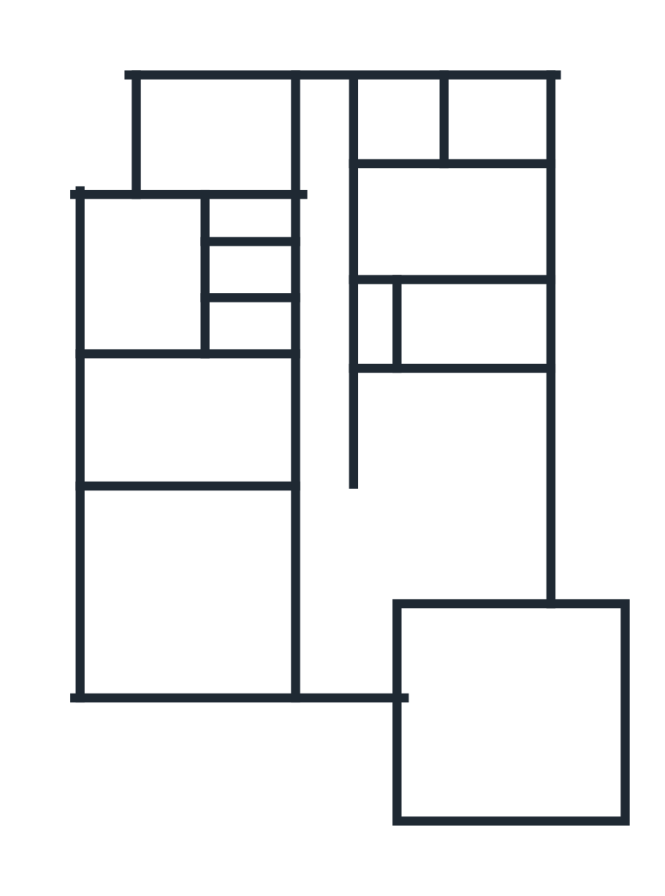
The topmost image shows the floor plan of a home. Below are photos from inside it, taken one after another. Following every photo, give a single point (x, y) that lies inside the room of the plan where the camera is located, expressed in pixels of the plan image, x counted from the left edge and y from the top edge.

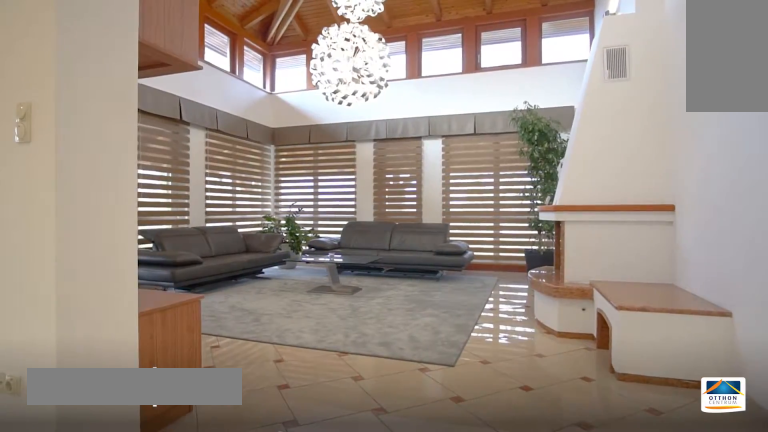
(194, 600)
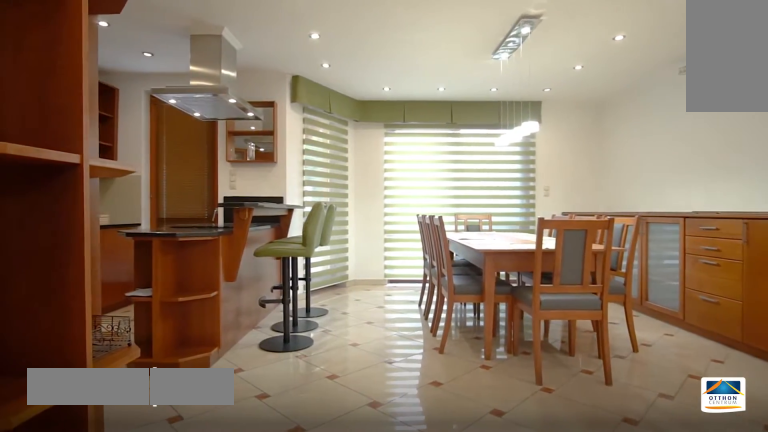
(464, 498)
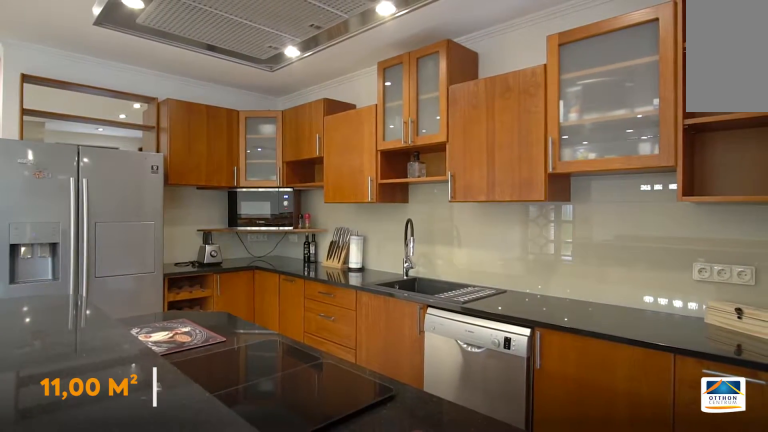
(458, 422)
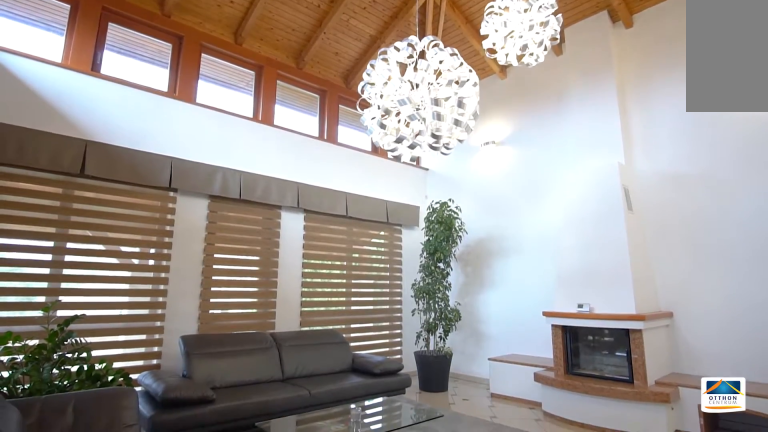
(194, 591)
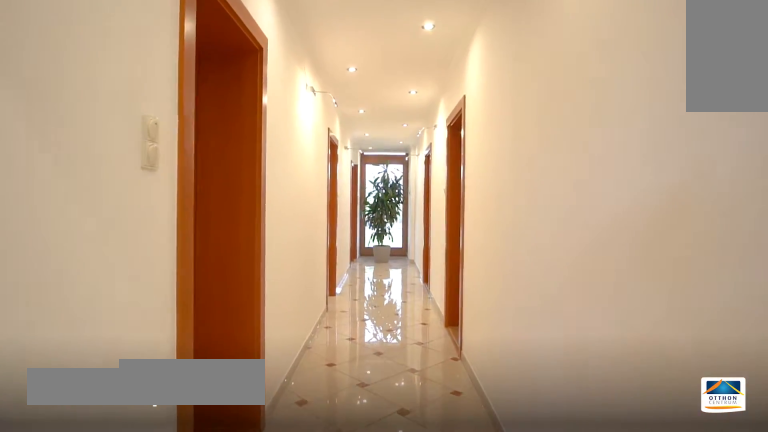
(332, 375)
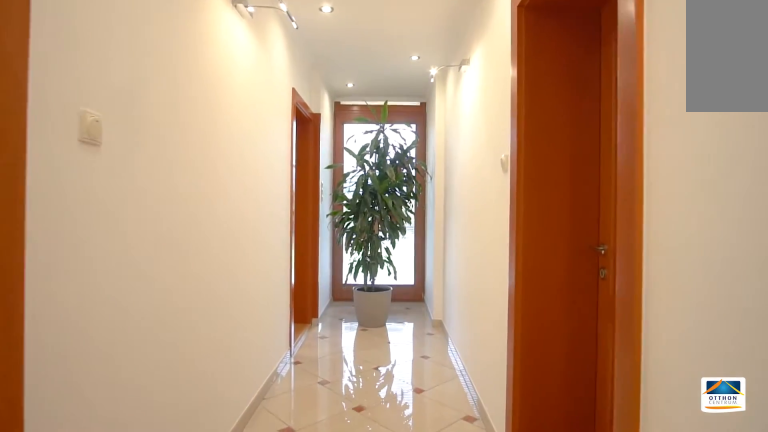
(333, 376)
